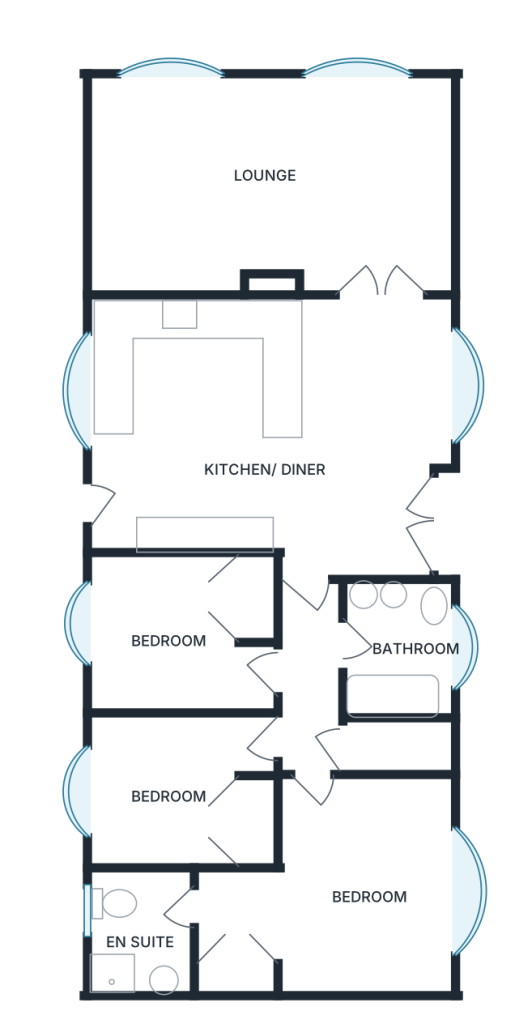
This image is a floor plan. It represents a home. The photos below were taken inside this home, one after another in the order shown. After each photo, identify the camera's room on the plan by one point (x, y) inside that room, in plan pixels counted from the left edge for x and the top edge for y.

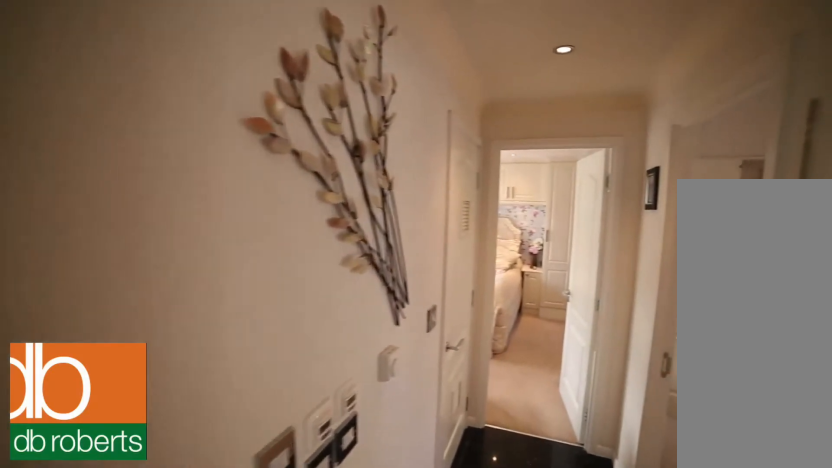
(308, 686)
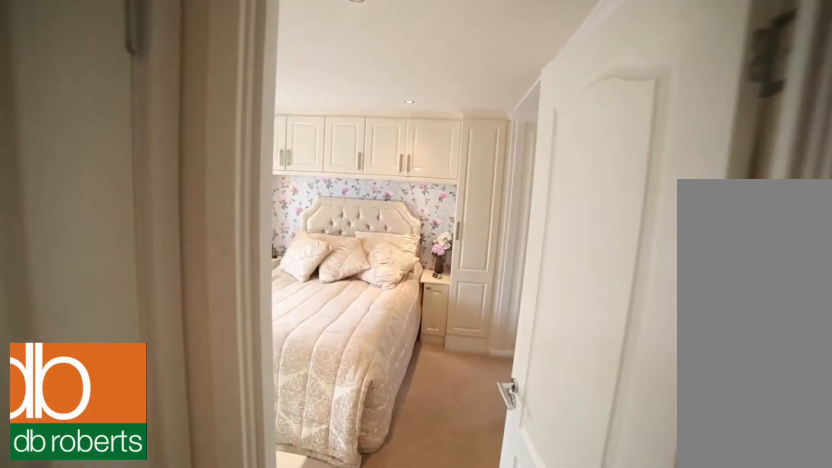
(308, 686)
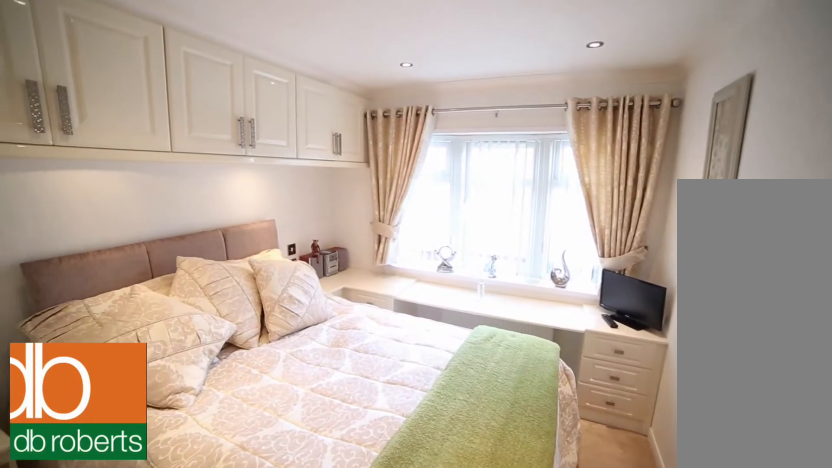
(176, 790)
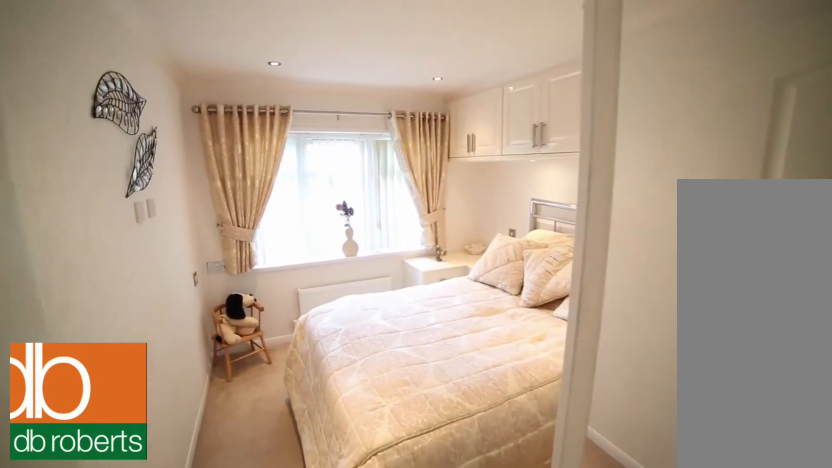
(178, 631)
